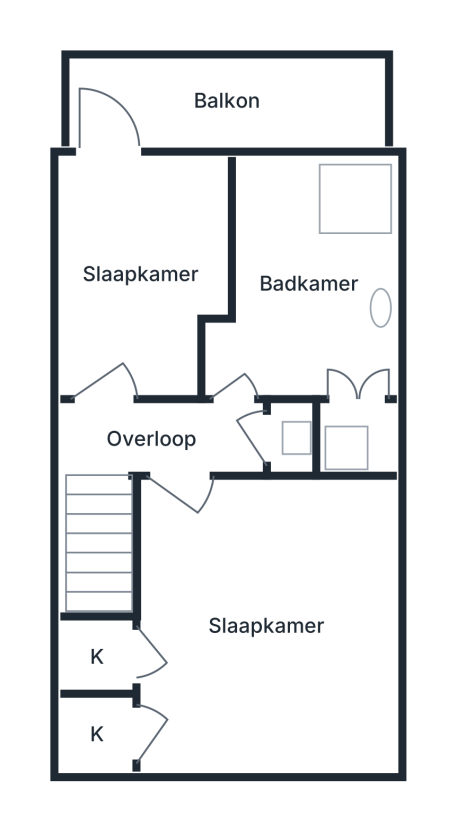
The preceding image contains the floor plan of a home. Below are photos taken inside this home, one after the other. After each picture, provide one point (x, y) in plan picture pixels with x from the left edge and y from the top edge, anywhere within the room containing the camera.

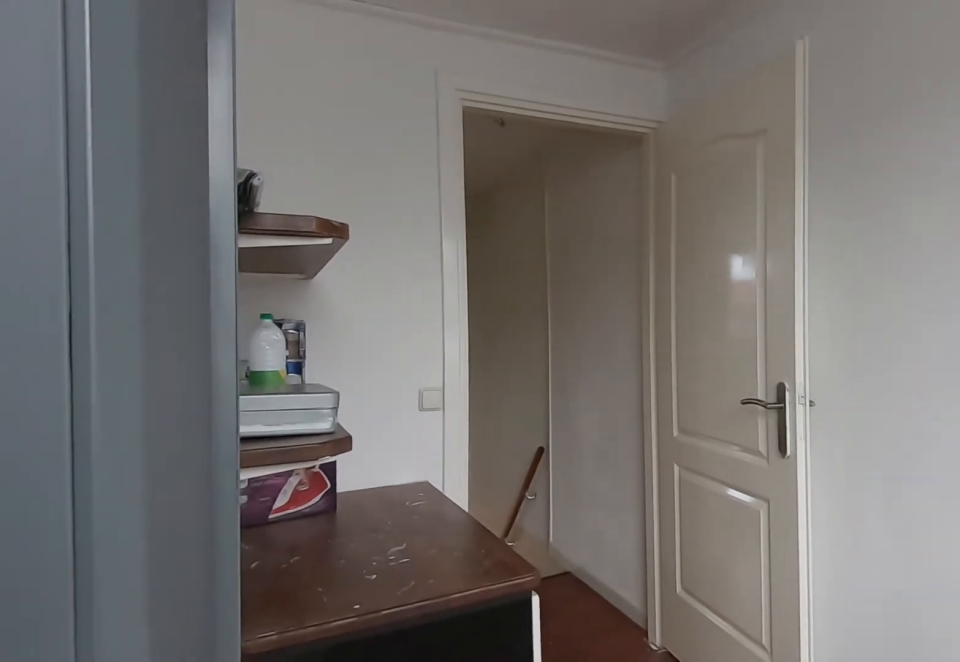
(145, 219)
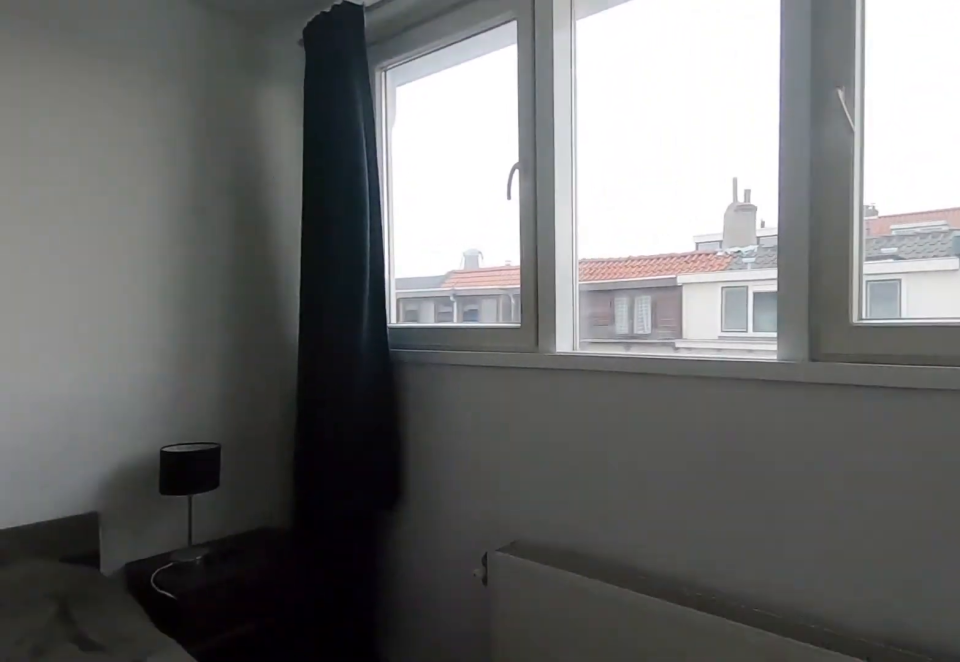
(377, 696)
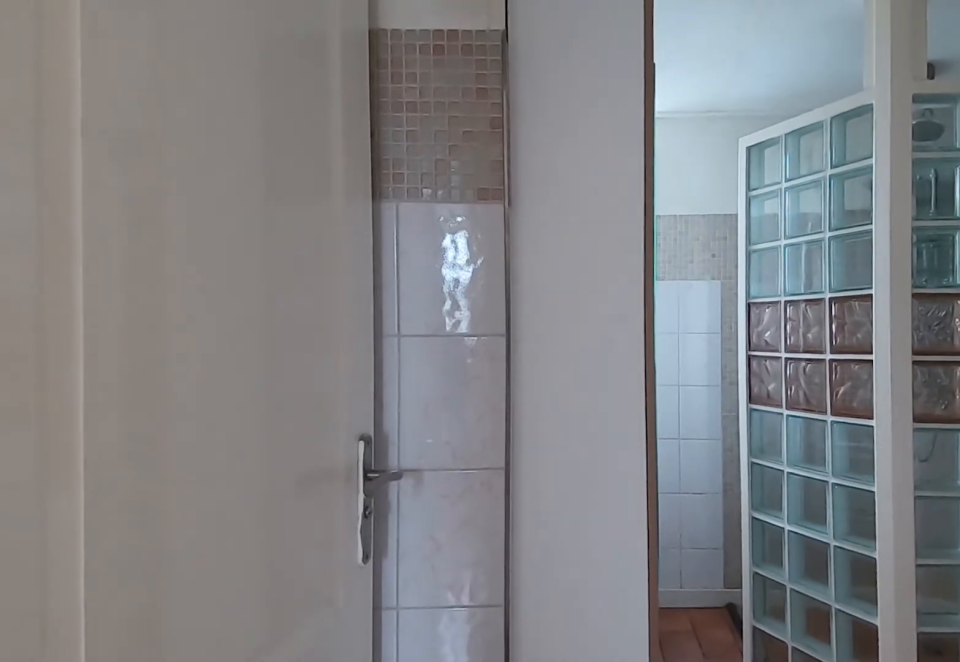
(295, 212)
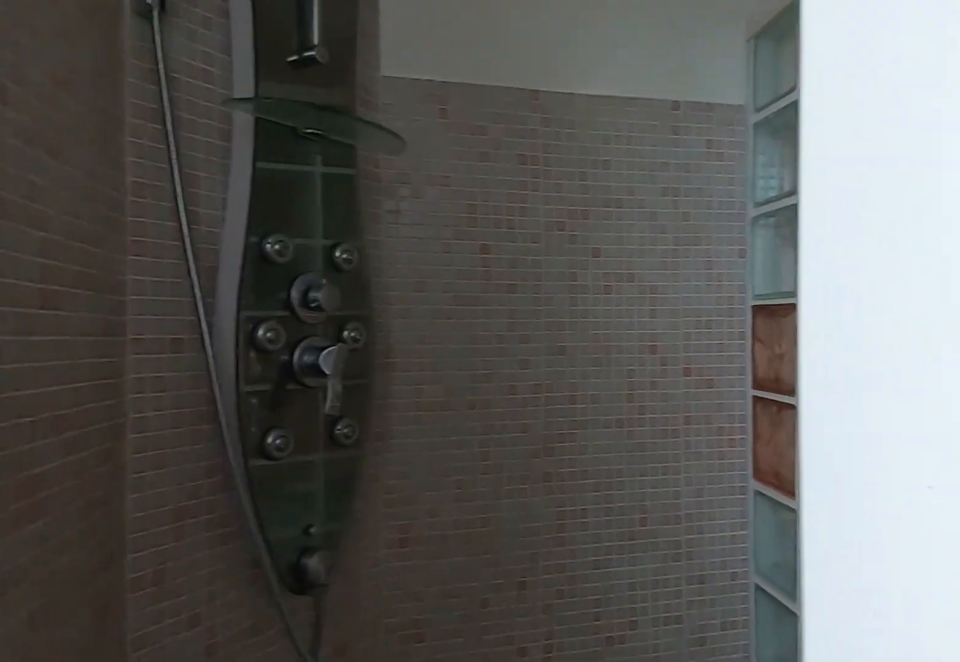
(295, 212)
